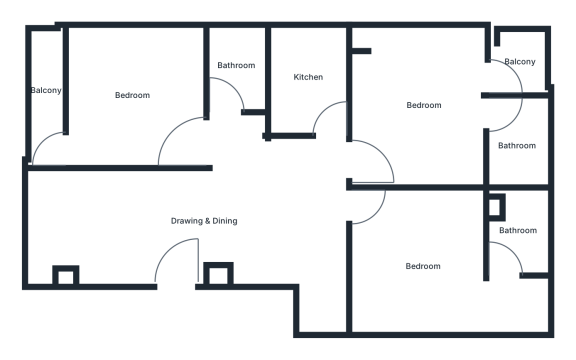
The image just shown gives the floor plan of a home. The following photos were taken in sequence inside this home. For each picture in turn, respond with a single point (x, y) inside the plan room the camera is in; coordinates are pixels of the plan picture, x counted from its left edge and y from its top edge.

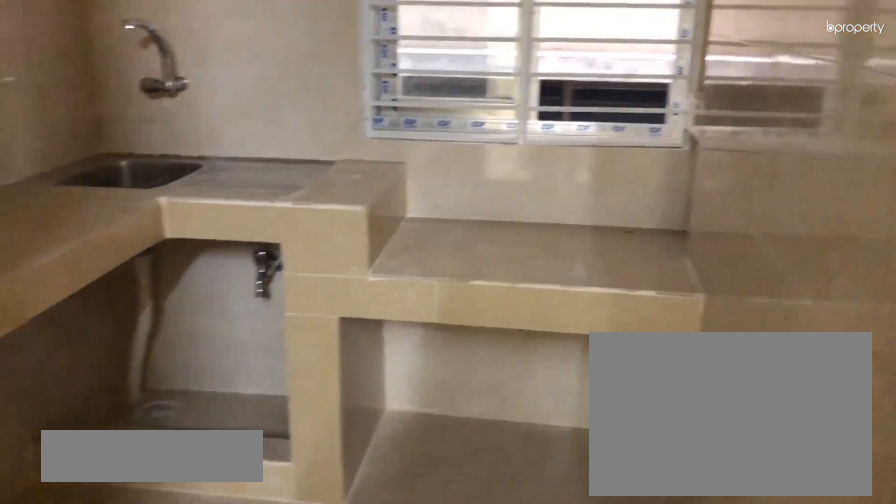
(306, 79)
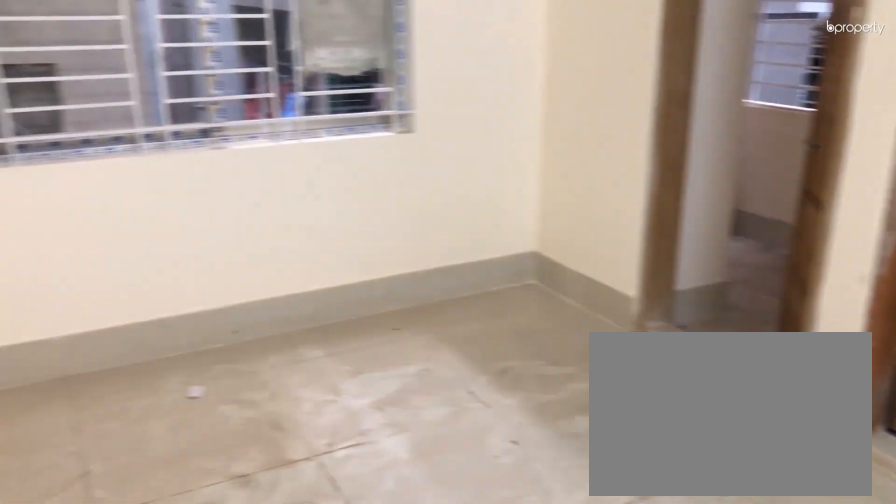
(421, 107)
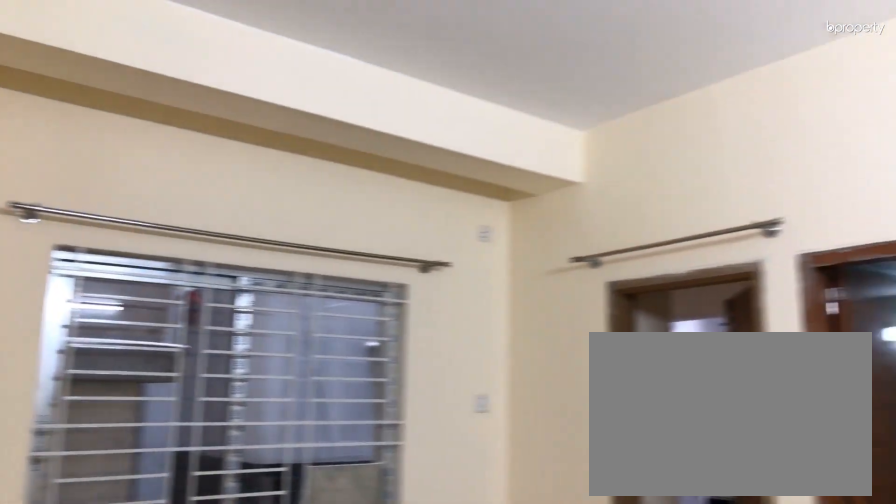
(421, 107)
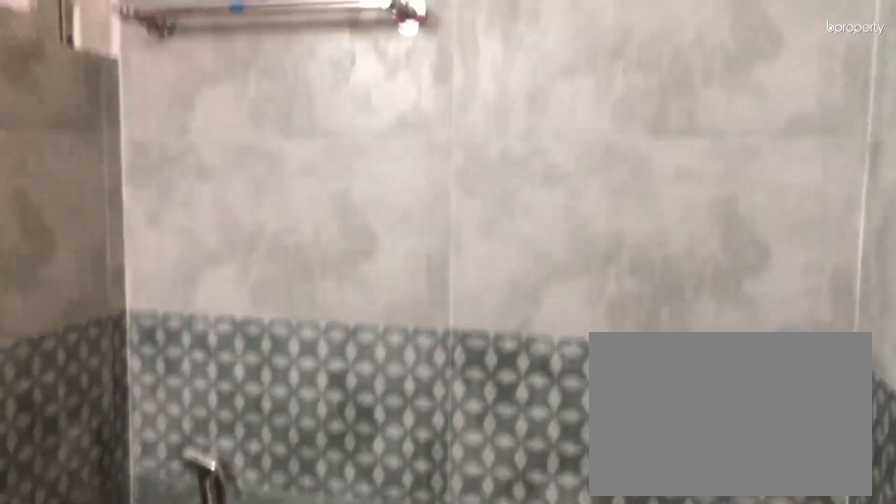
(514, 141)
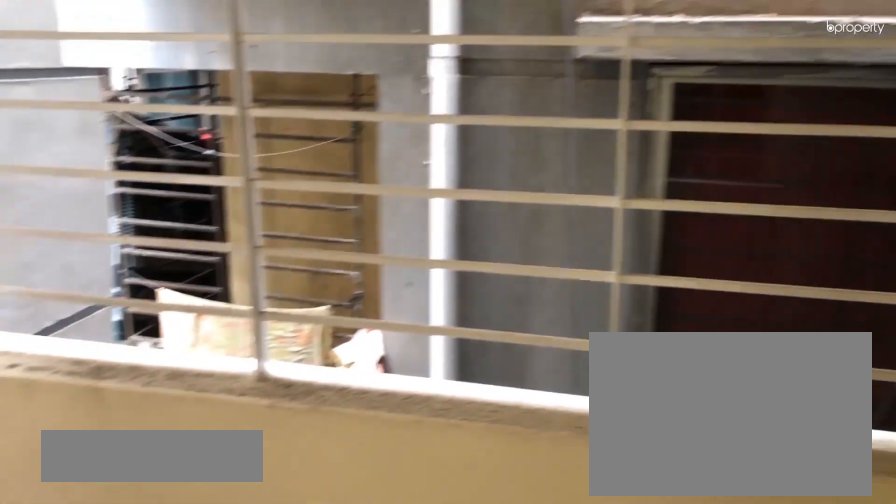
(513, 62)
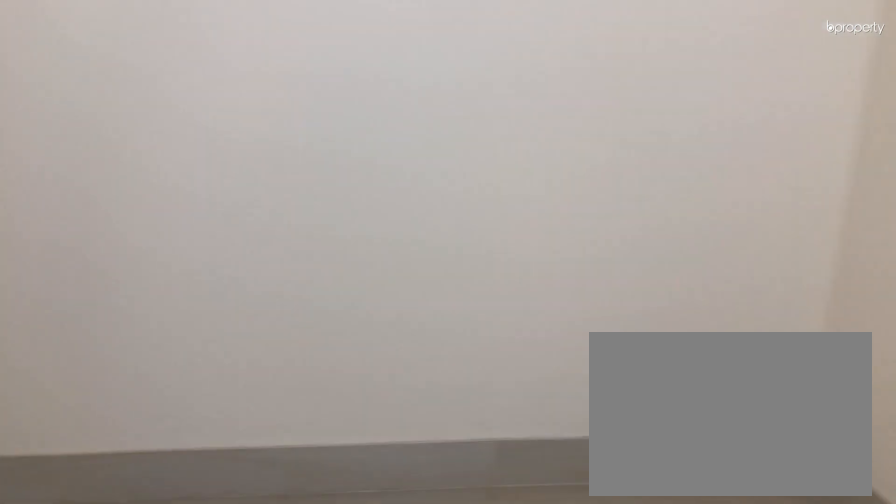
(423, 264)
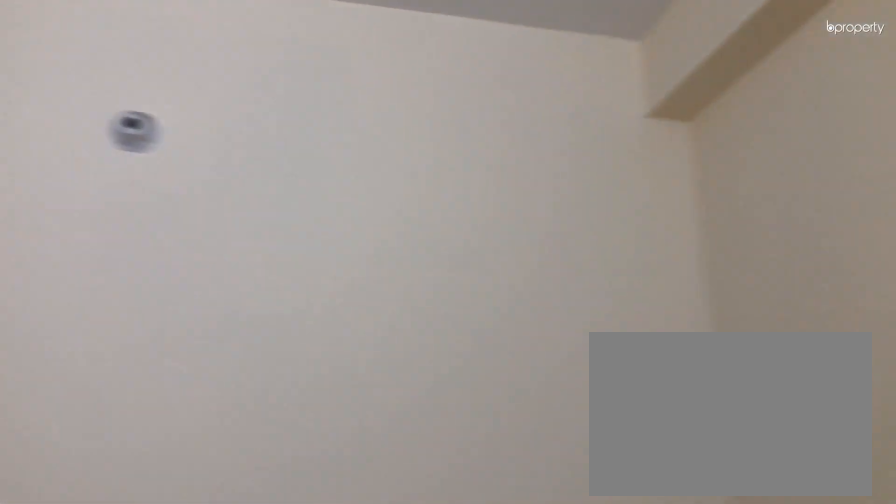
(423, 264)
